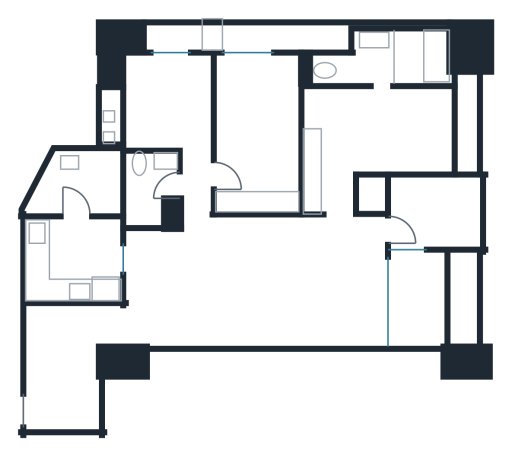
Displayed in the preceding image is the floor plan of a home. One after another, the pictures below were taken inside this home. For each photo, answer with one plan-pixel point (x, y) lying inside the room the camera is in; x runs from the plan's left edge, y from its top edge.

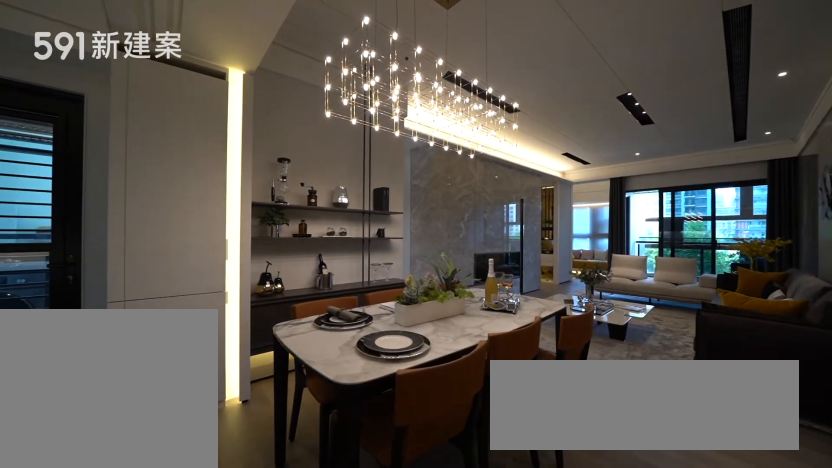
(180, 286)
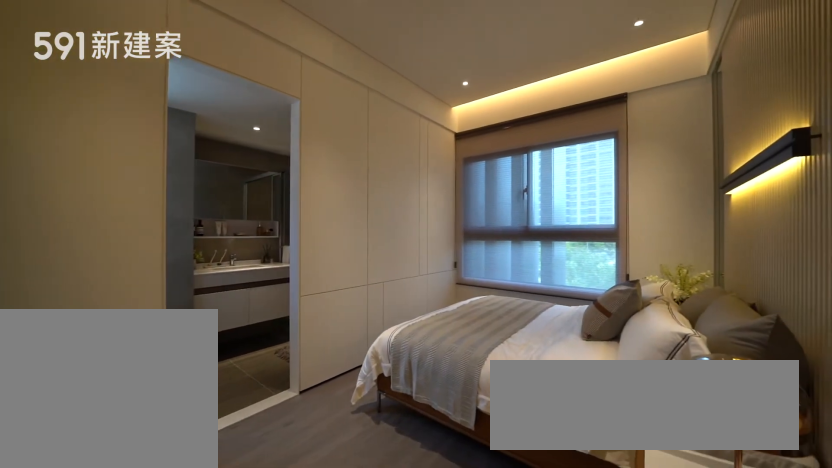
(374, 137)
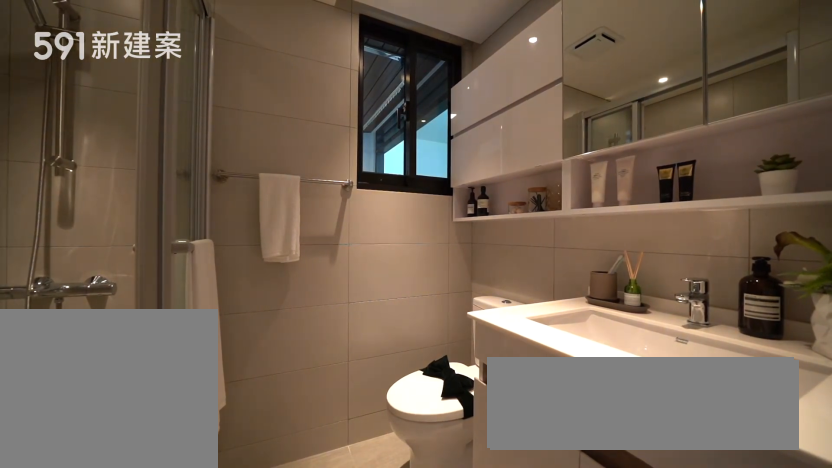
(151, 188)
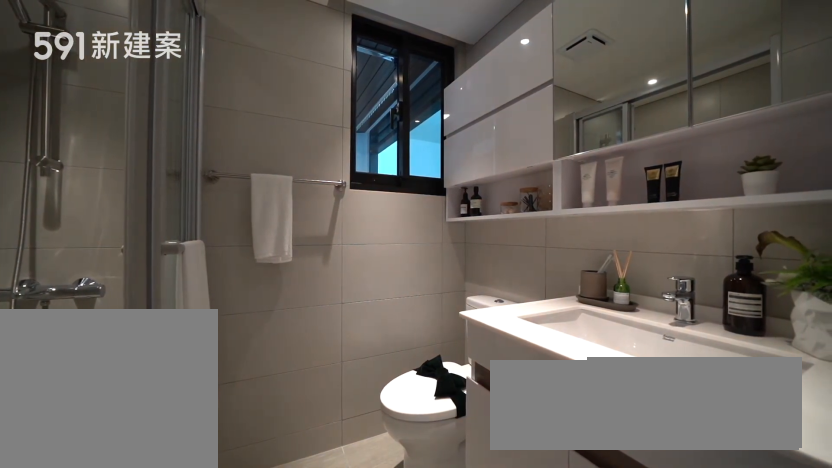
(151, 188)
